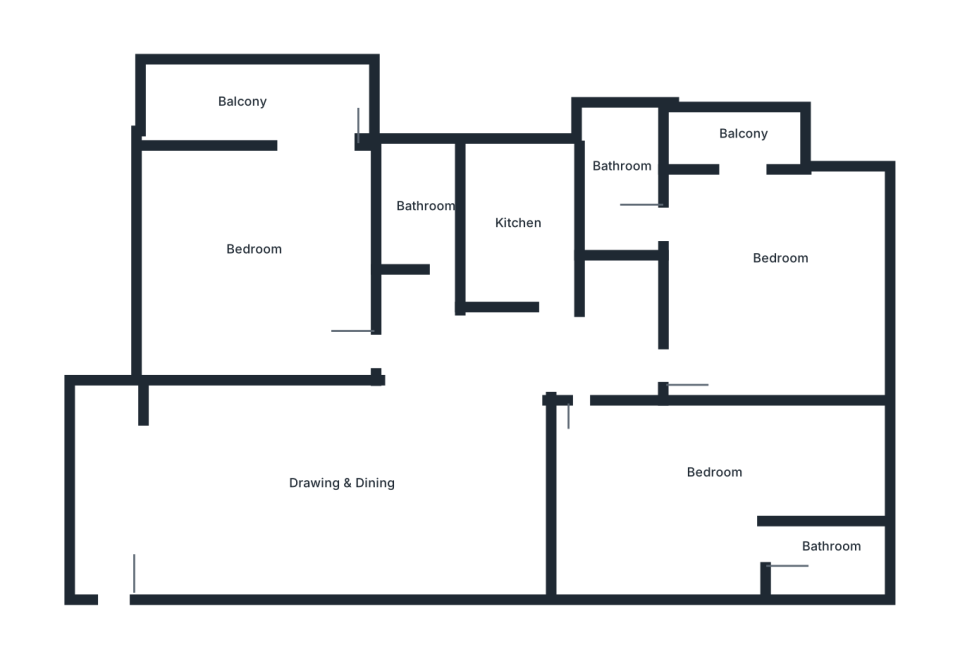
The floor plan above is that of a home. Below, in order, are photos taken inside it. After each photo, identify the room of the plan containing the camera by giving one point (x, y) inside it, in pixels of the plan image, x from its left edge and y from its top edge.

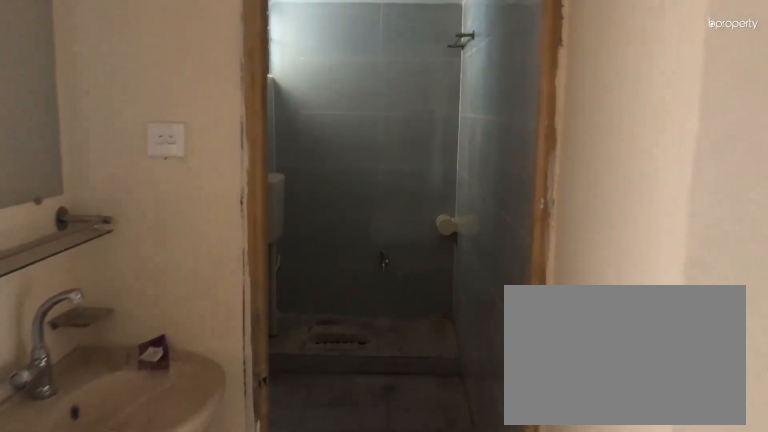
(428, 263)
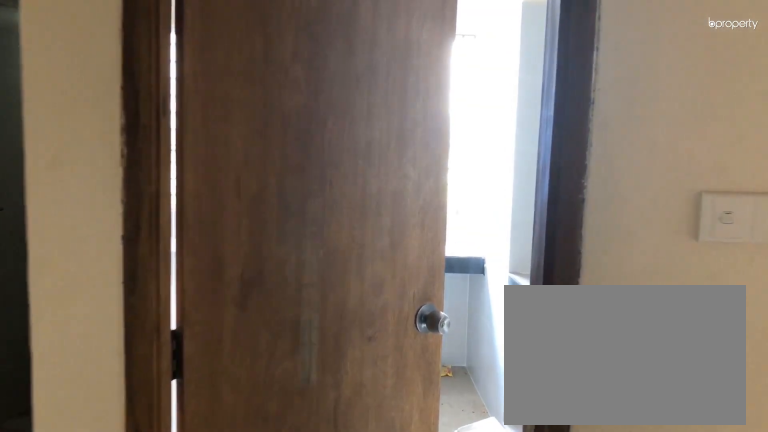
(535, 244)
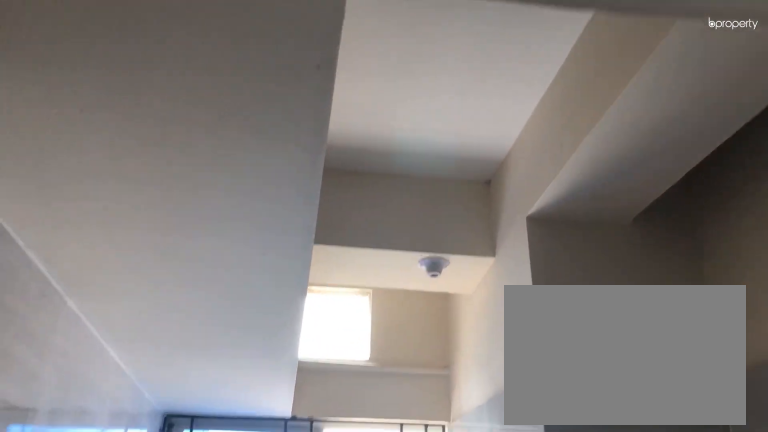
(535, 244)
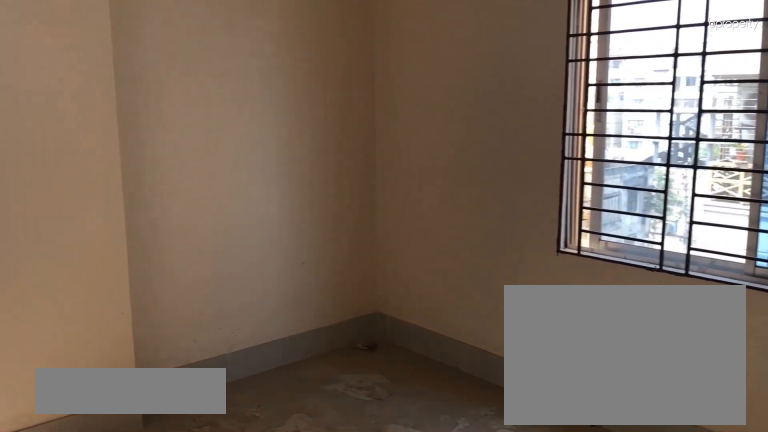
(779, 278)
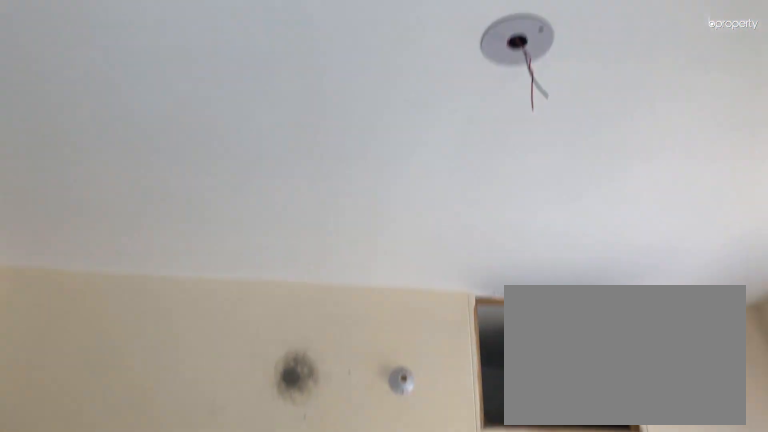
(779, 278)
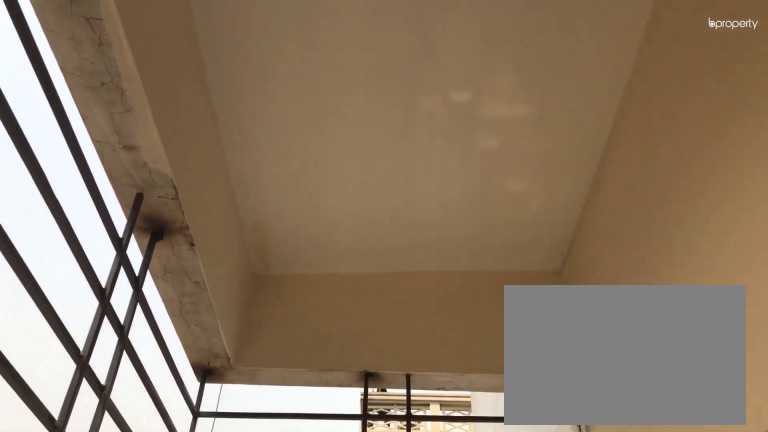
(737, 137)
